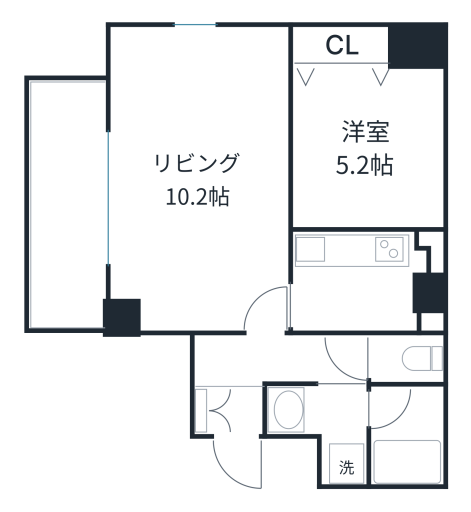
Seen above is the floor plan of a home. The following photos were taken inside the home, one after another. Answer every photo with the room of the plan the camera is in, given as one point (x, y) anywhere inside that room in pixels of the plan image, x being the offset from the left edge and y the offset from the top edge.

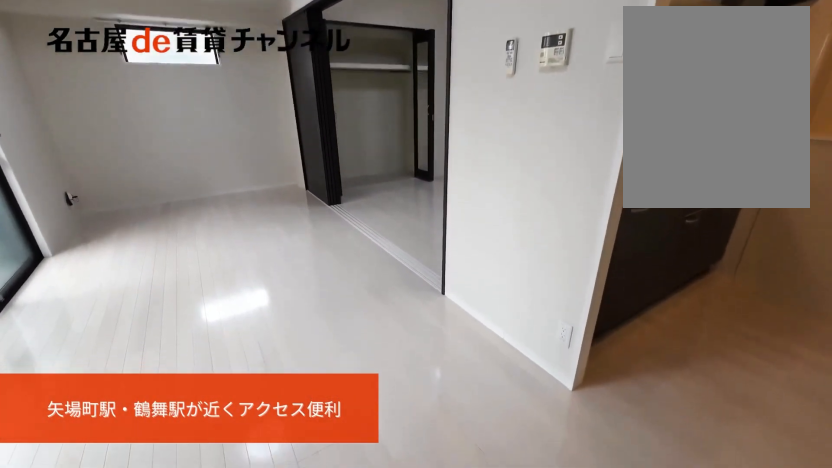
(200, 180)
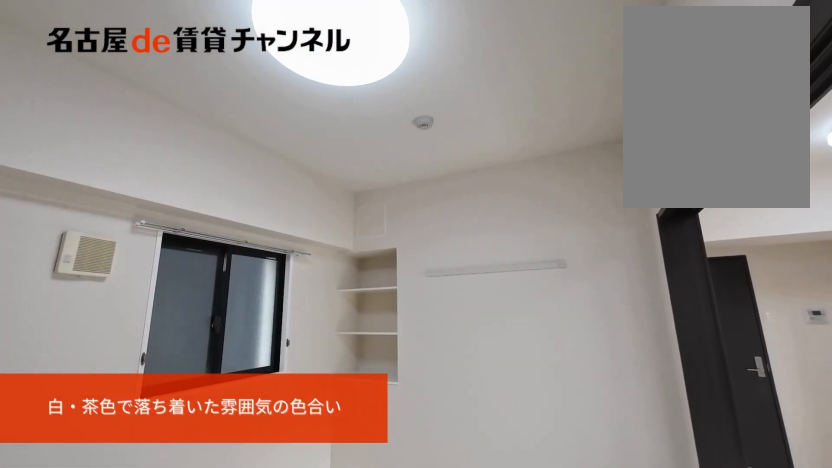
(368, 146)
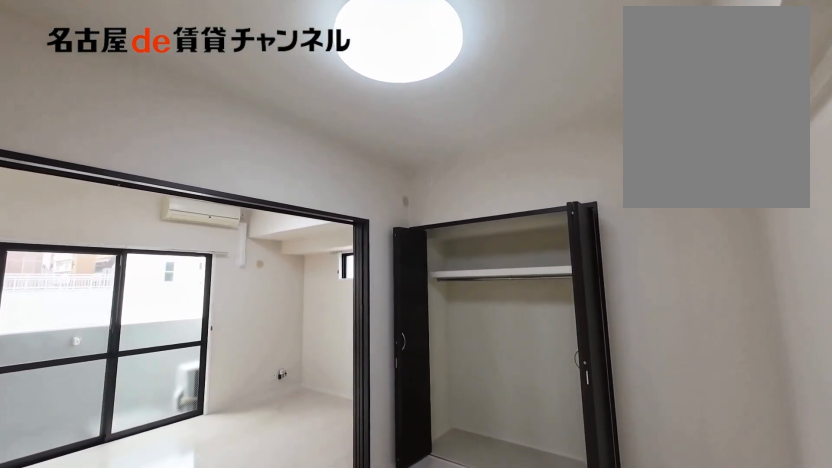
(368, 146)
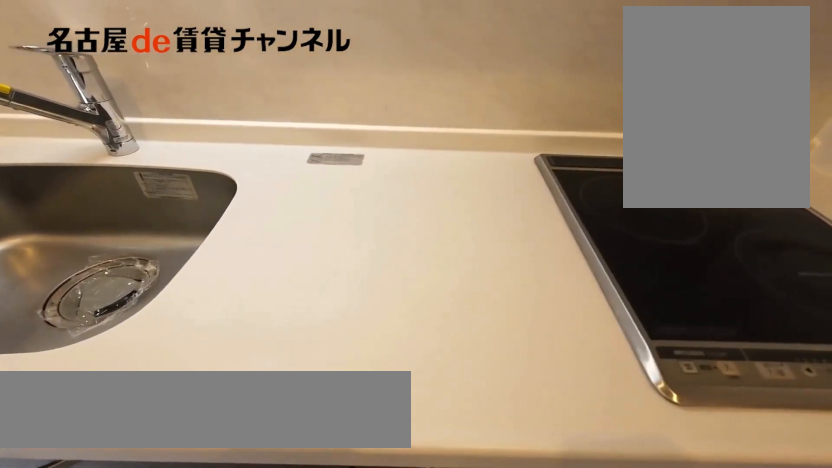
(365, 280)
